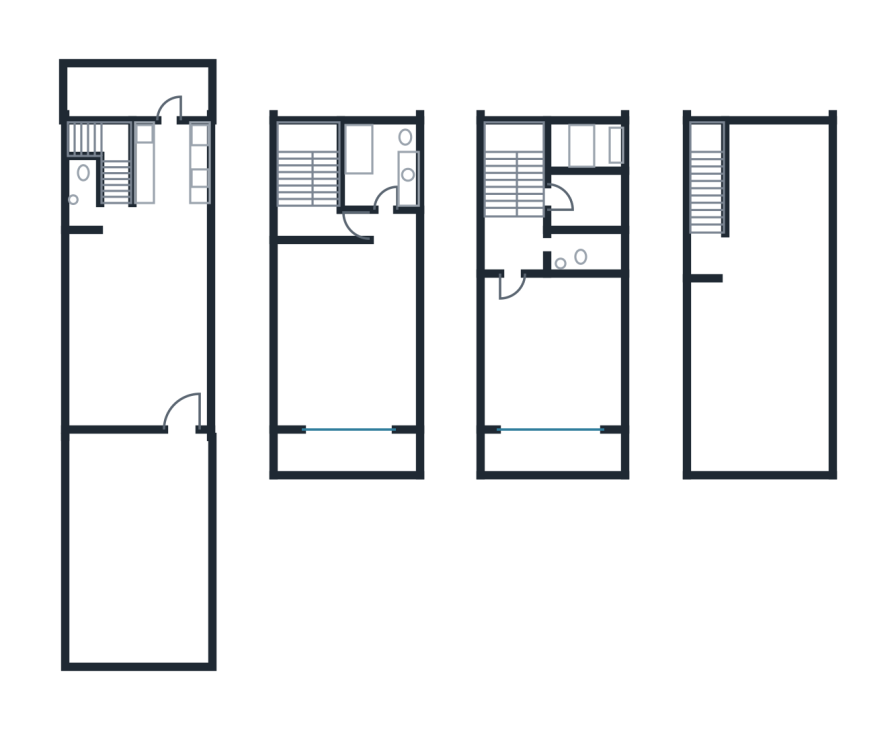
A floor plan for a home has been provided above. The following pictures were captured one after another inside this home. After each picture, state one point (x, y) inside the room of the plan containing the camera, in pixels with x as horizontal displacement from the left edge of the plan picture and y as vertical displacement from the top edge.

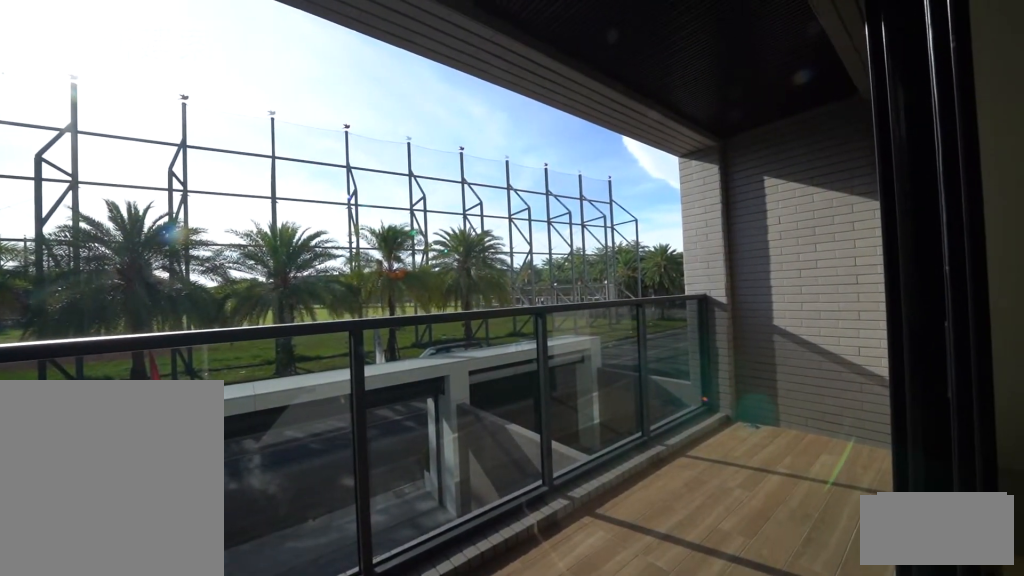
(346, 458)
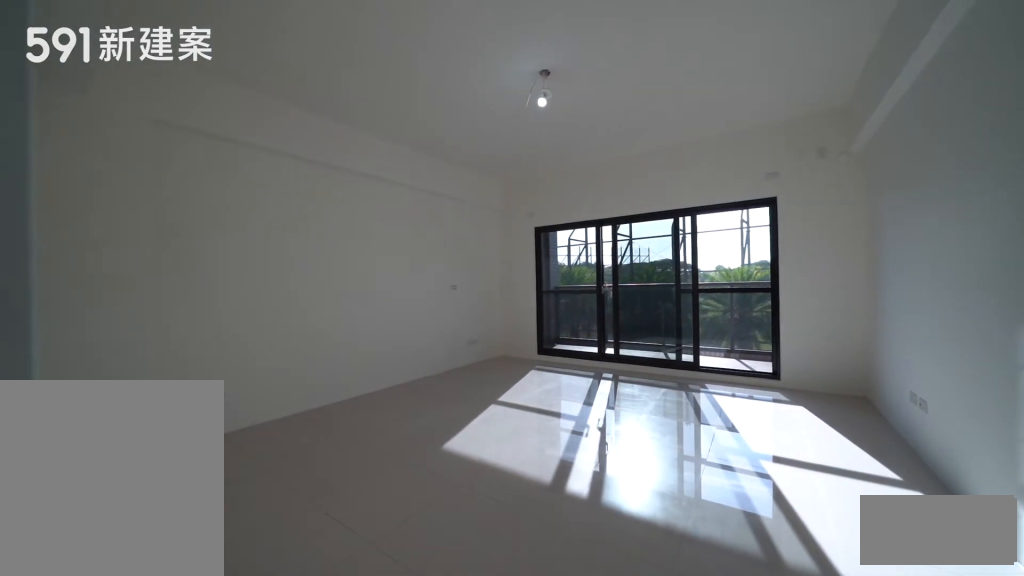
(555, 358)
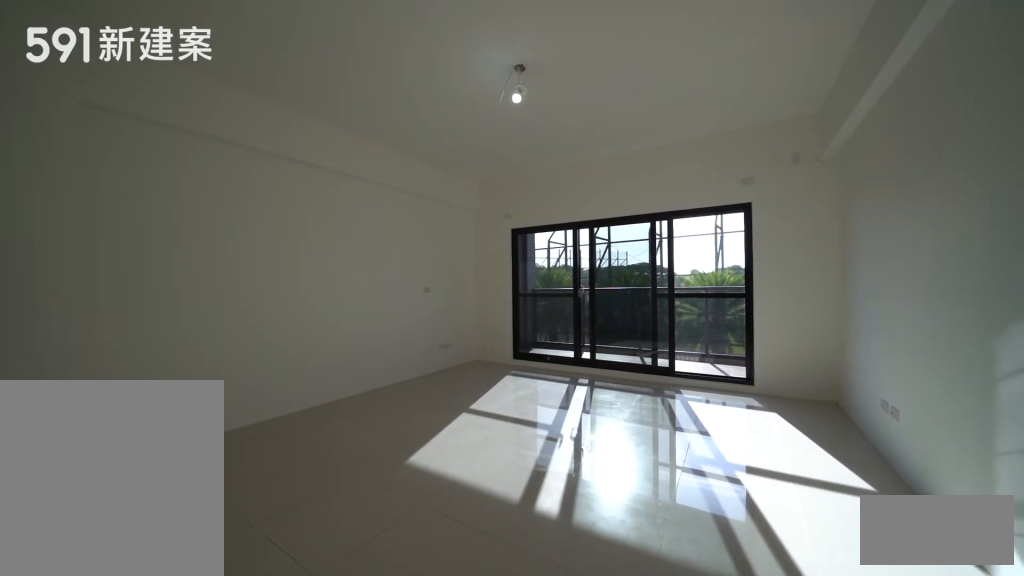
(555, 358)
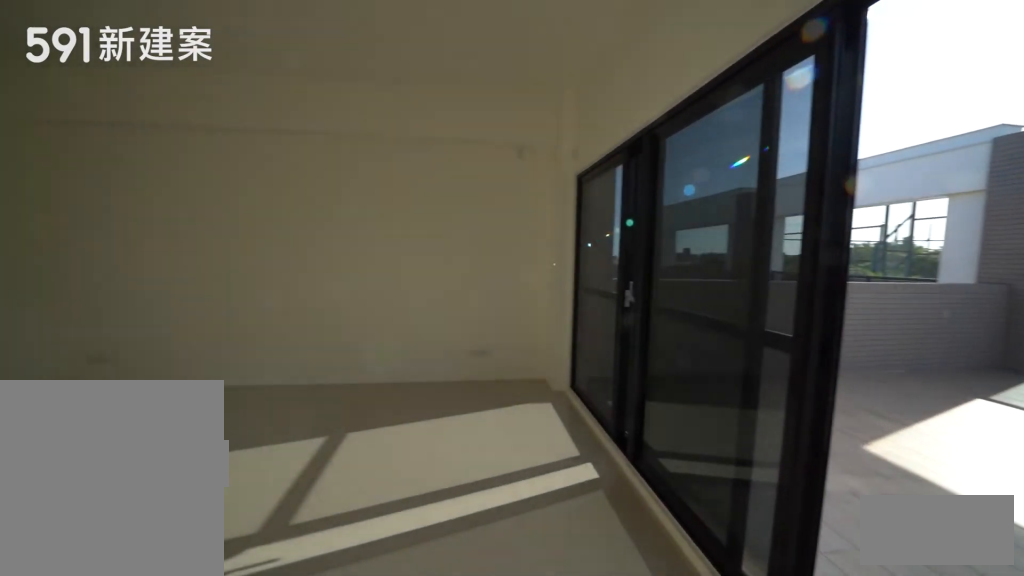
(765, 317)
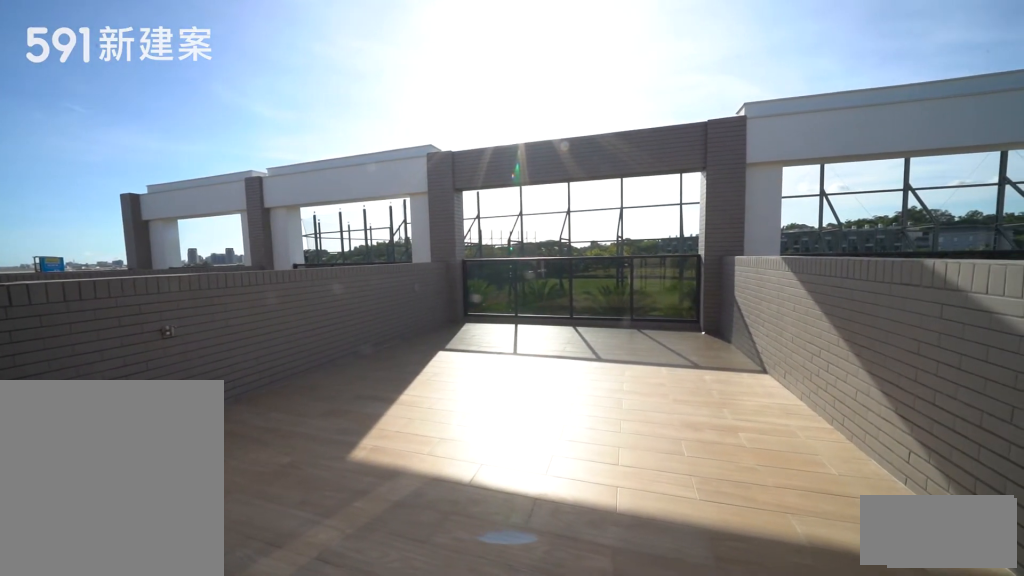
(765, 317)
